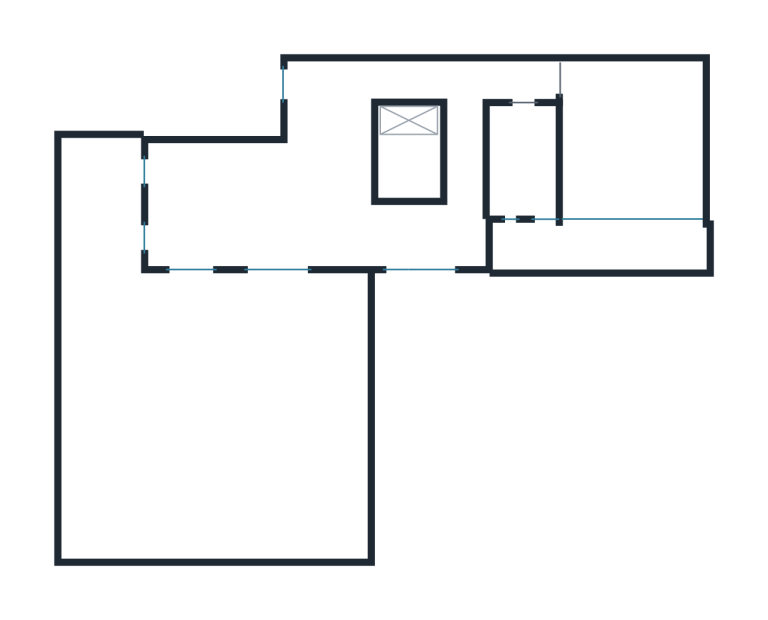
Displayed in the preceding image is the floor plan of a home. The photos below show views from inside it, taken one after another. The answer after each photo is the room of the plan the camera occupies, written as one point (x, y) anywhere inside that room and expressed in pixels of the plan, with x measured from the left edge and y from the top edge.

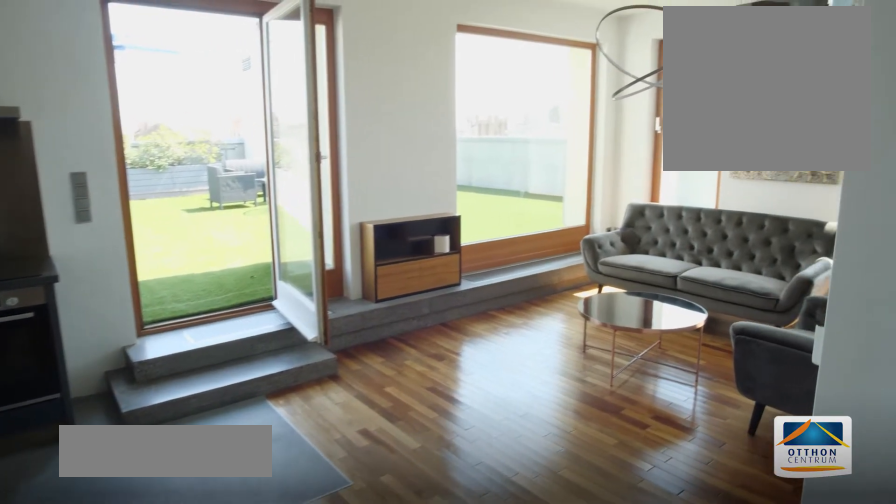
(225, 200)
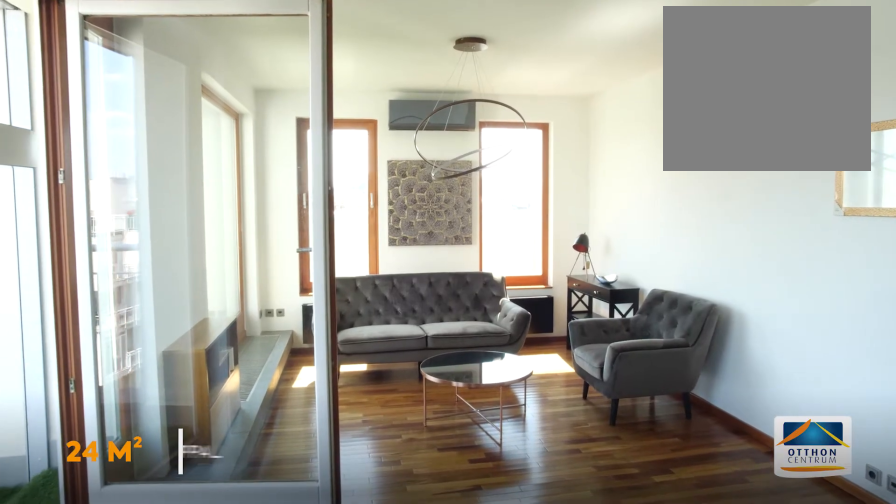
(225, 200)
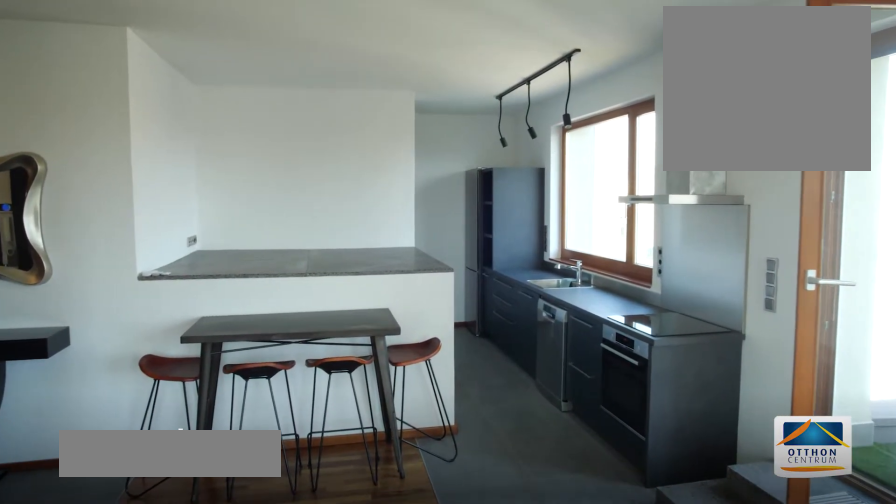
(406, 236)
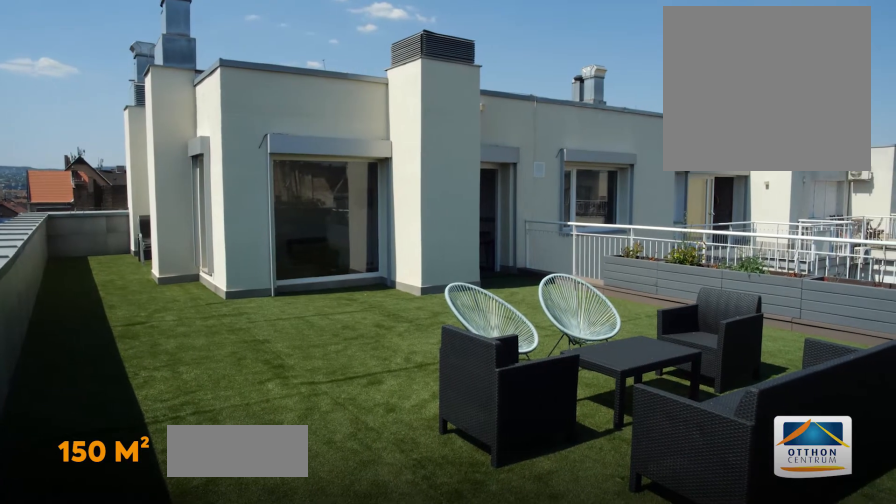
(196, 430)
